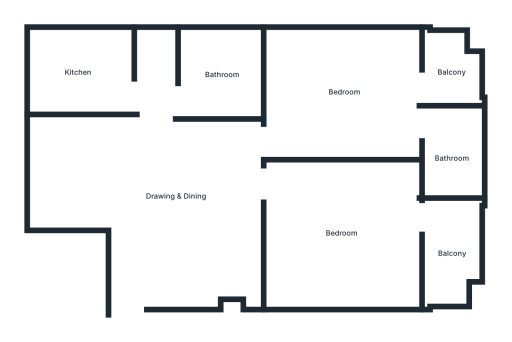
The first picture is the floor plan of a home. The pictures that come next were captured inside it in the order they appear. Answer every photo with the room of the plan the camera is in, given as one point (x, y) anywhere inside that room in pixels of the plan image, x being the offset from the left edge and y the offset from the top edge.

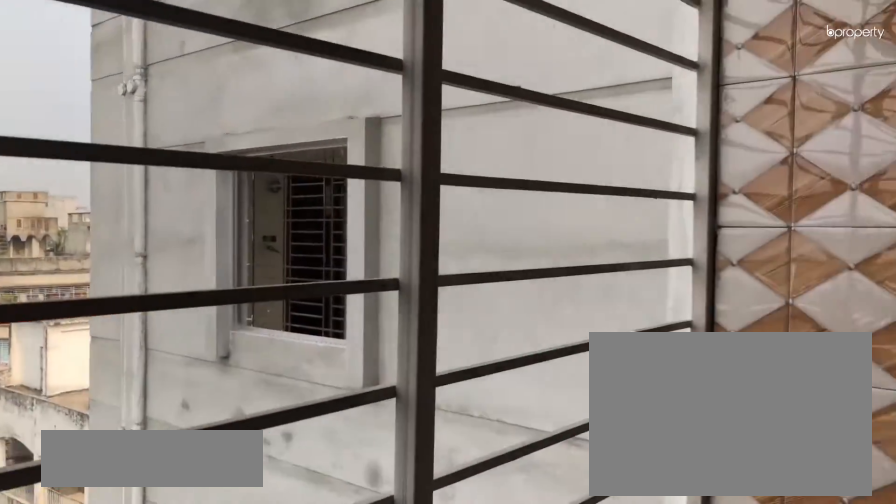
(451, 254)
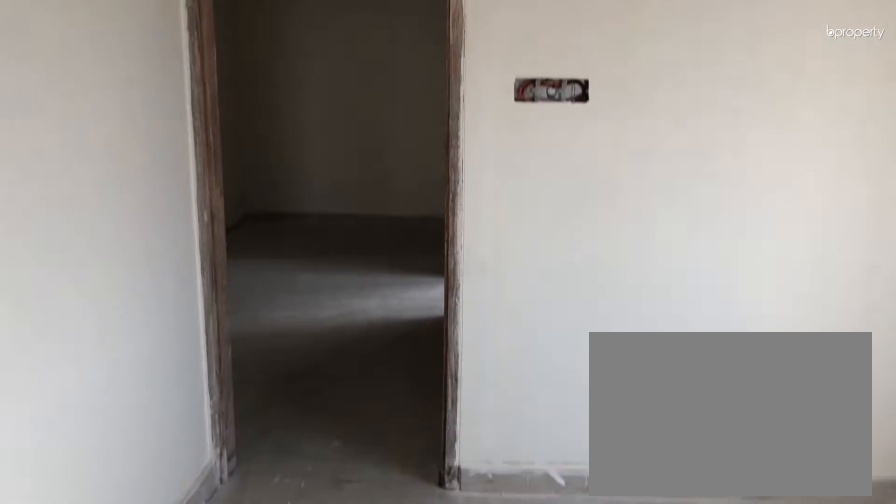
(344, 92)
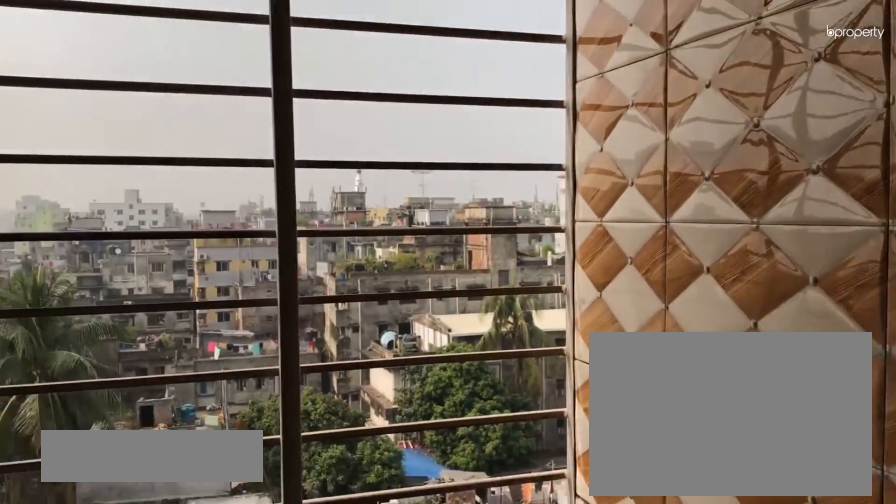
(453, 72)
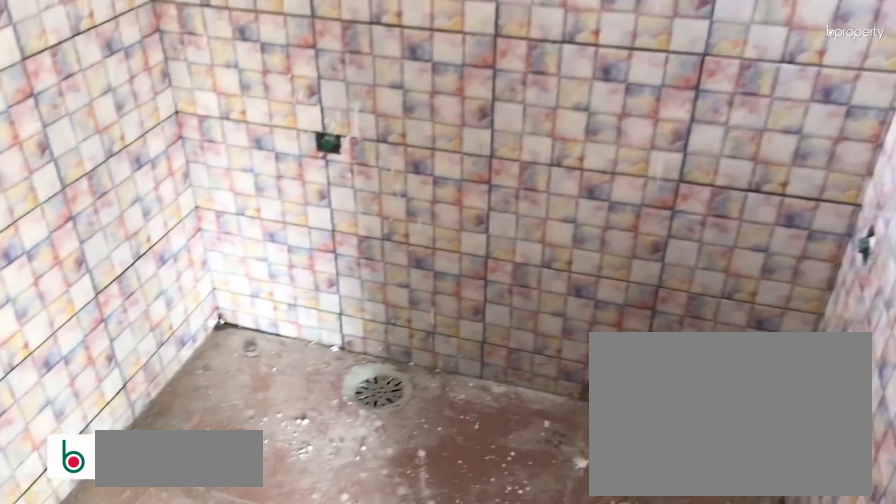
(451, 159)
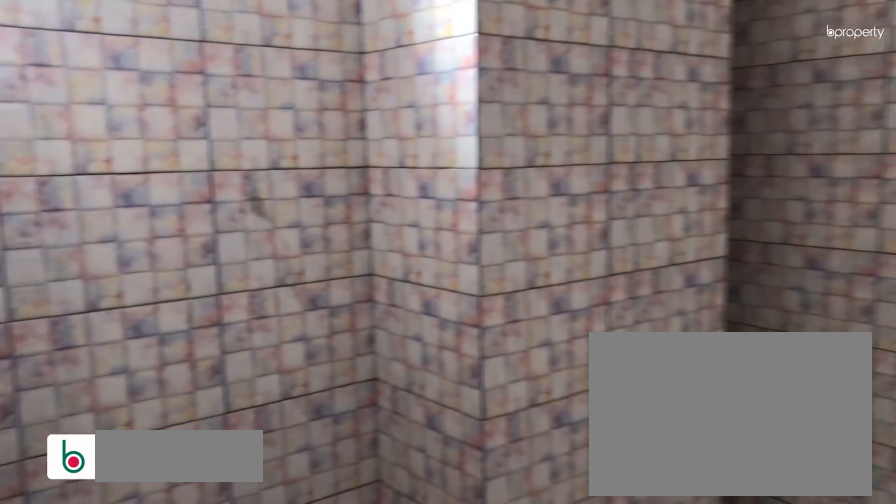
(223, 74)
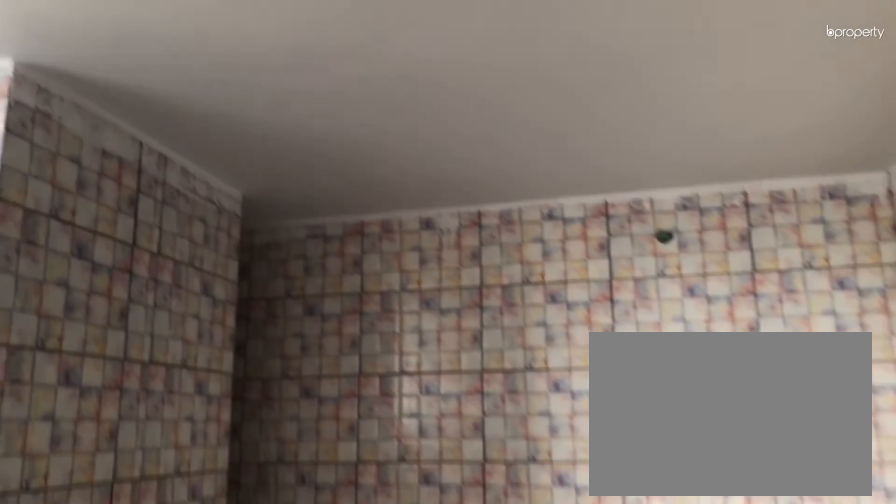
(223, 74)
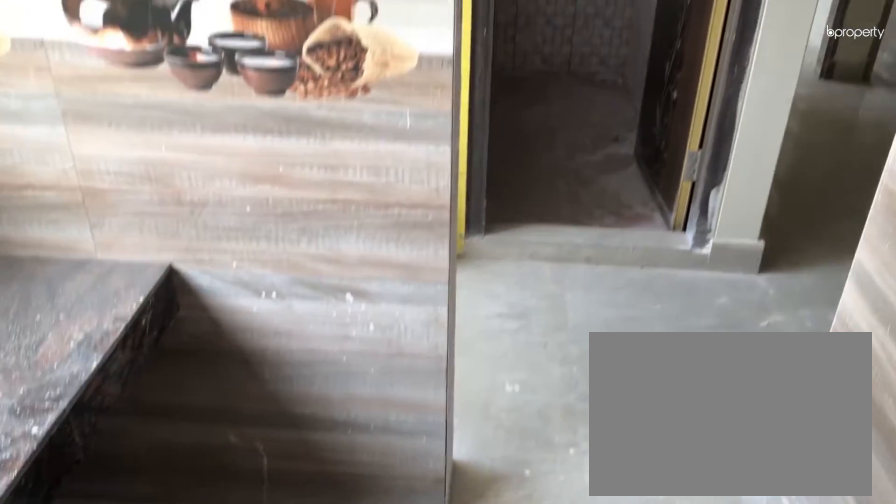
(76, 72)
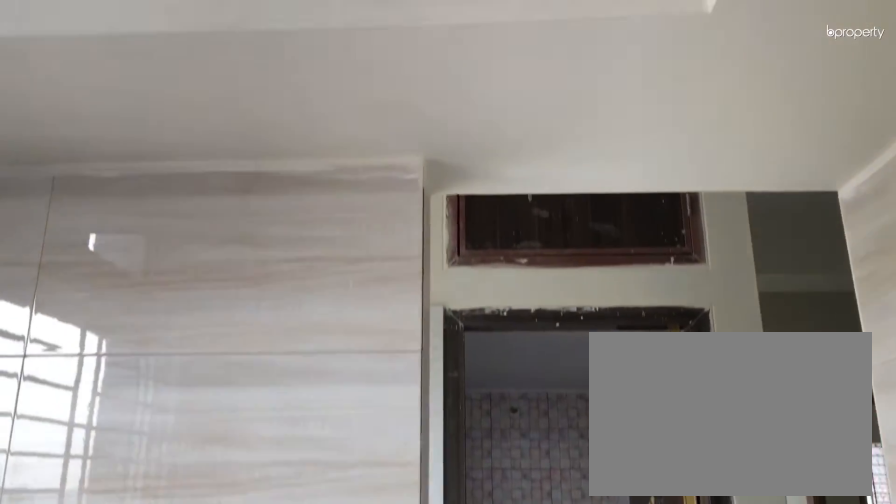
(76, 72)
